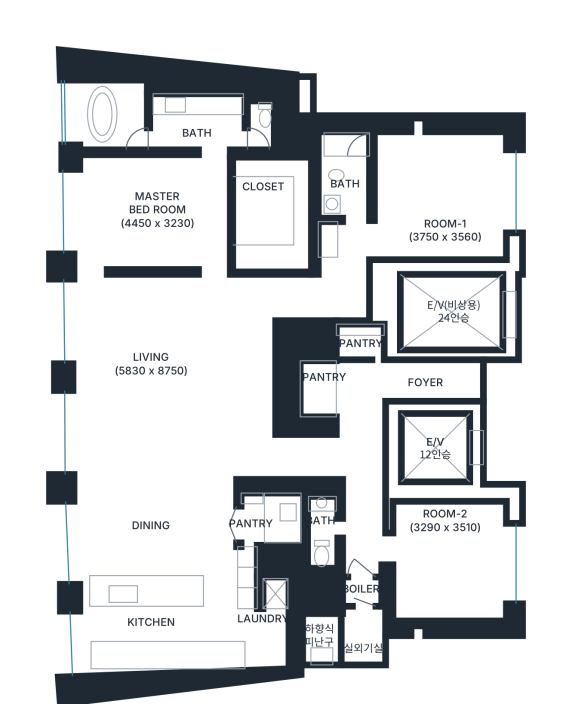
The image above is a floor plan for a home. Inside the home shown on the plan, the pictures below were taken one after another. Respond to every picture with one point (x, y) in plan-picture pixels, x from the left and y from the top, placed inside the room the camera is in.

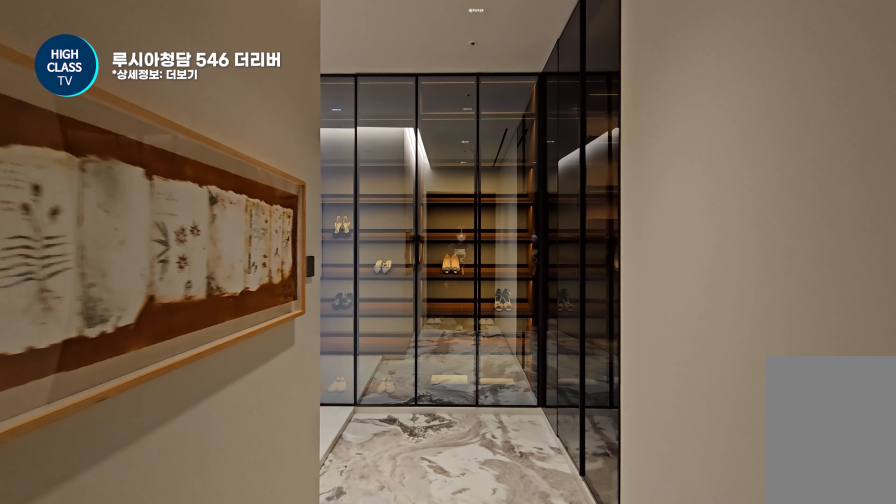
(381, 378)
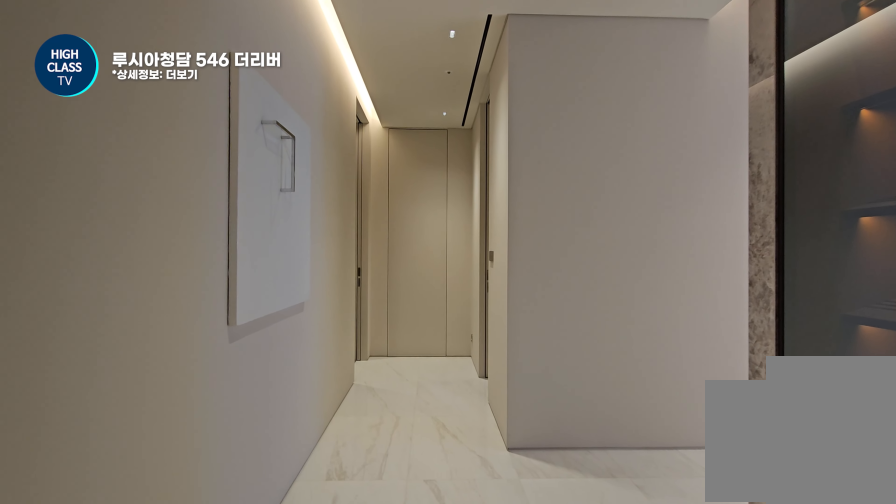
(381, 378)
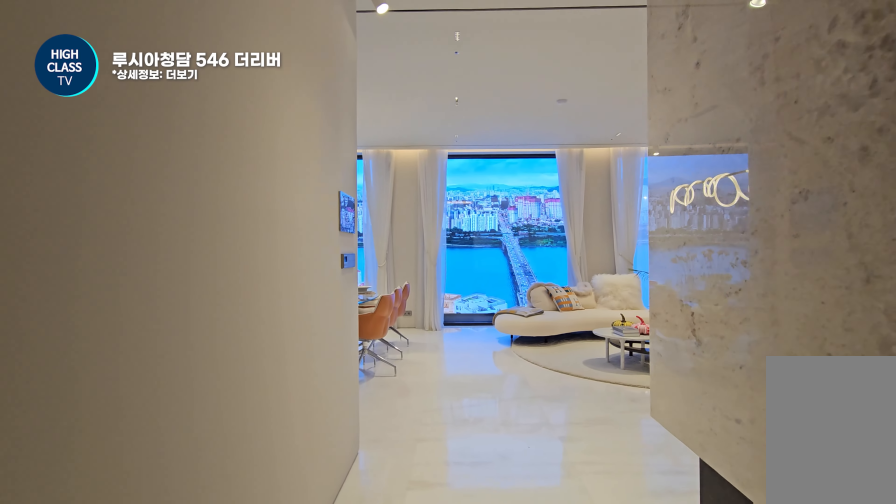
(329, 458)
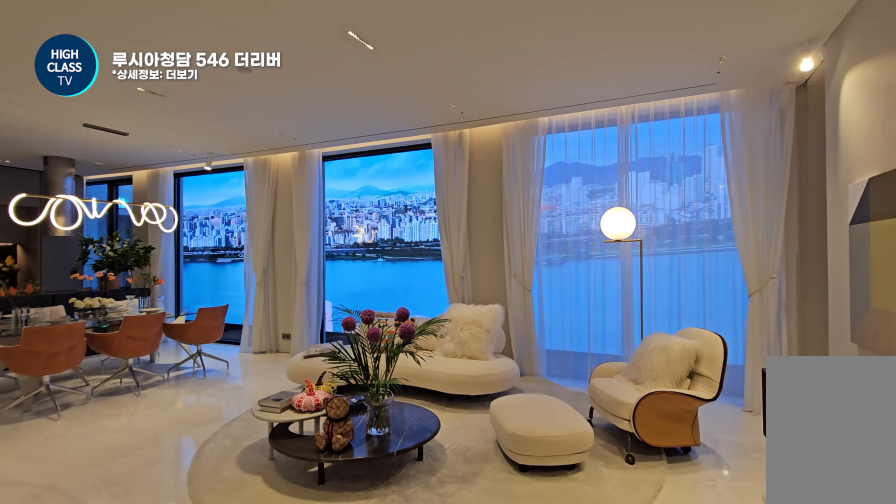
(166, 371)
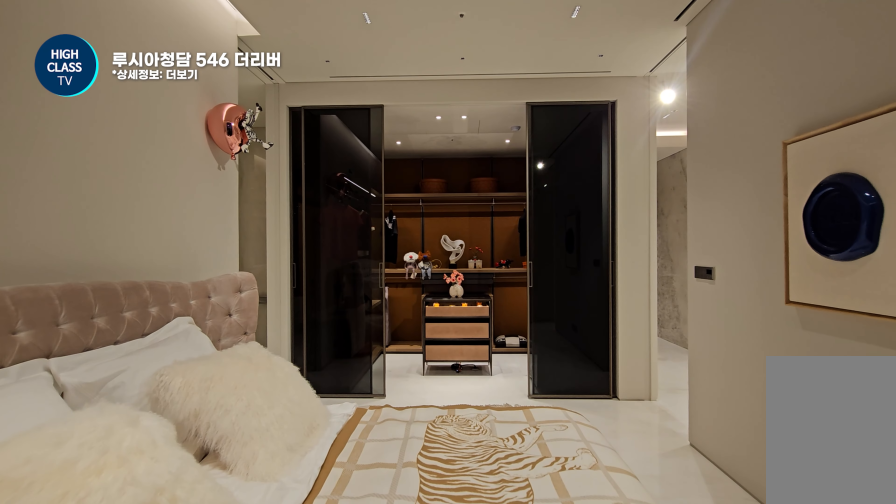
(190, 208)
